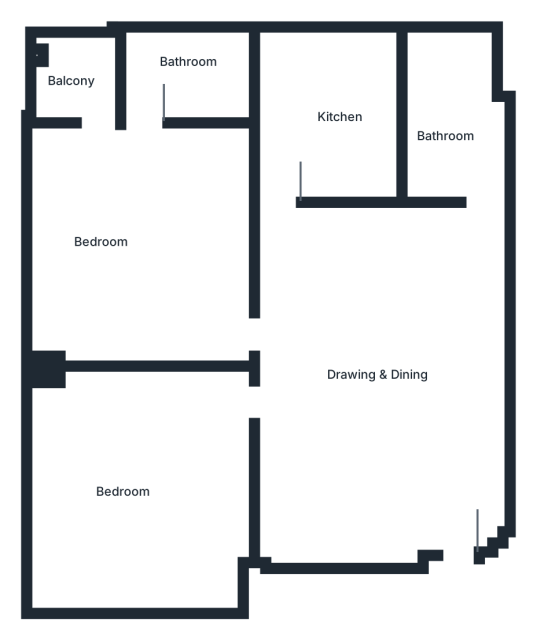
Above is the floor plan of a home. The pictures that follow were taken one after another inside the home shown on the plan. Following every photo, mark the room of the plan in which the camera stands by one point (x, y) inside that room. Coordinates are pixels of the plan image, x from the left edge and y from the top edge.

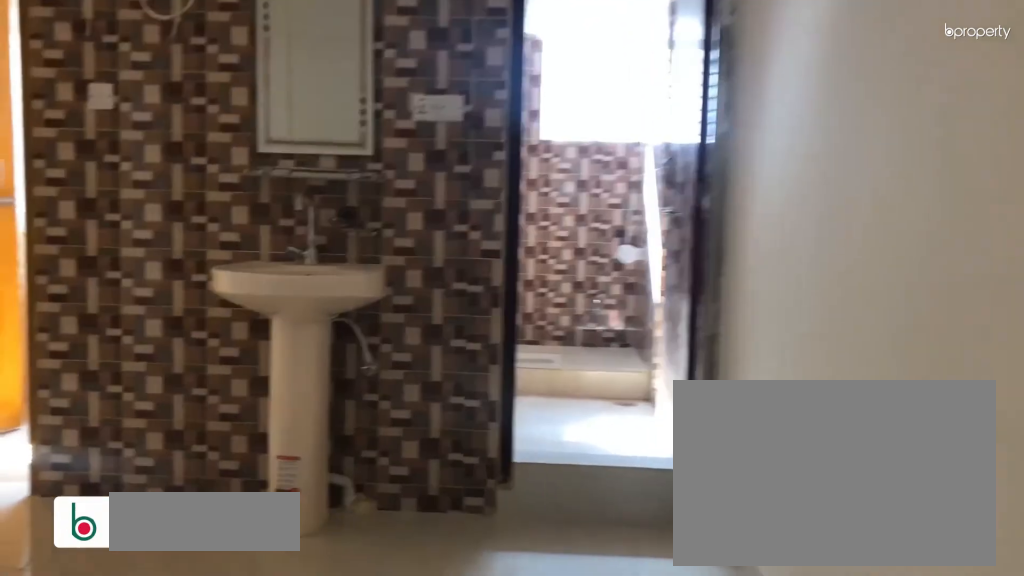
(394, 356)
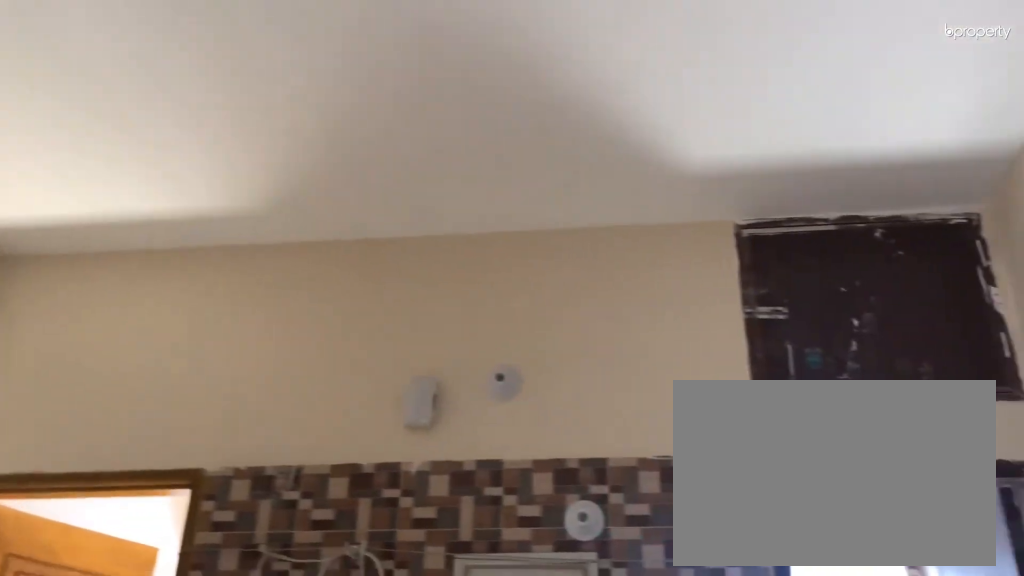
(394, 356)
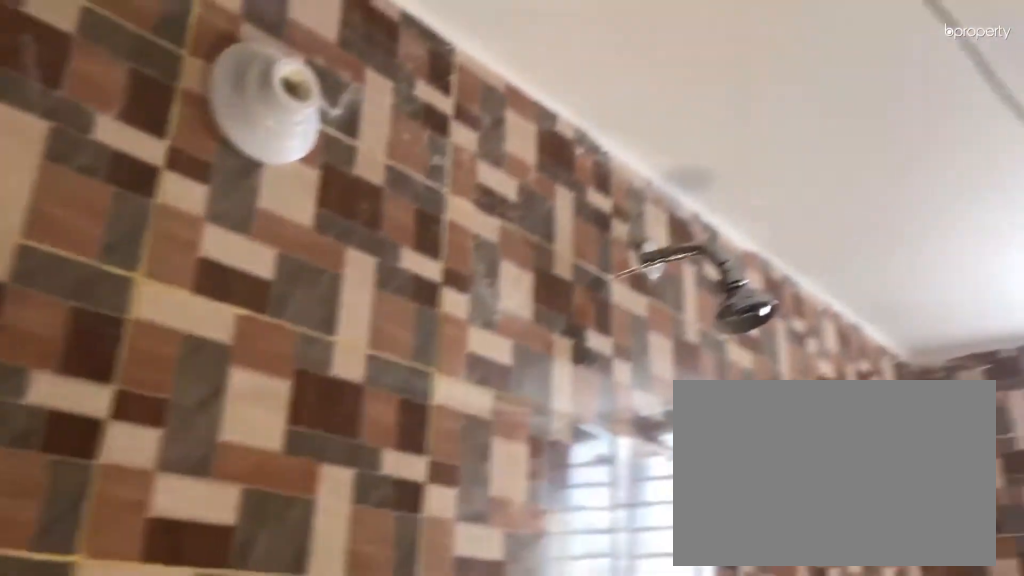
(460, 145)
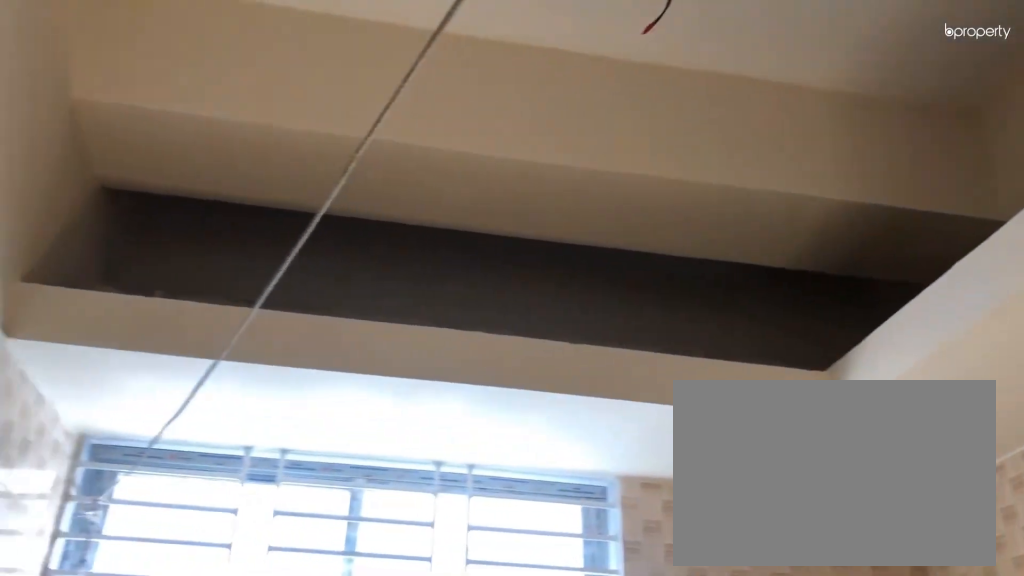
(329, 122)
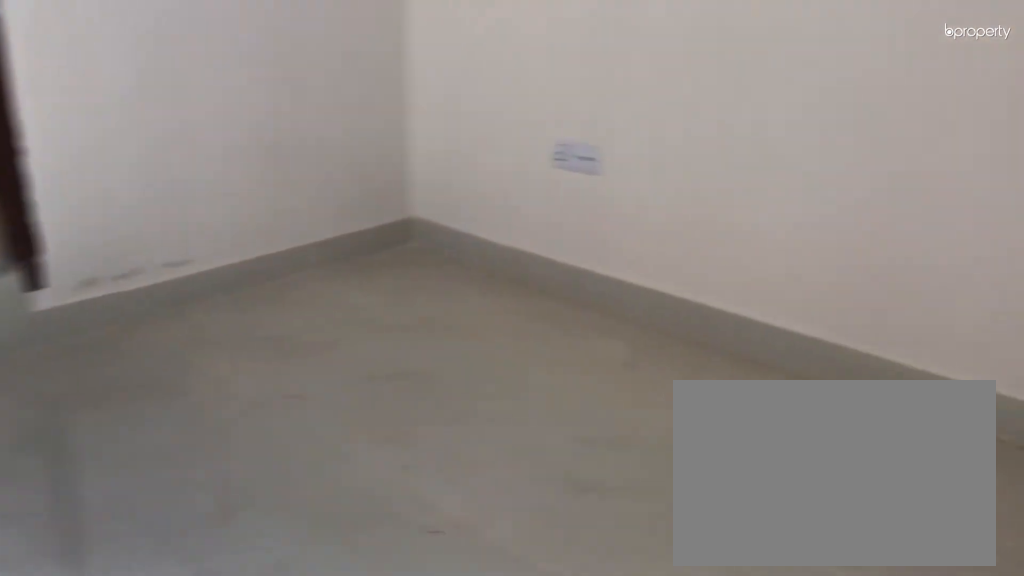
(145, 212)
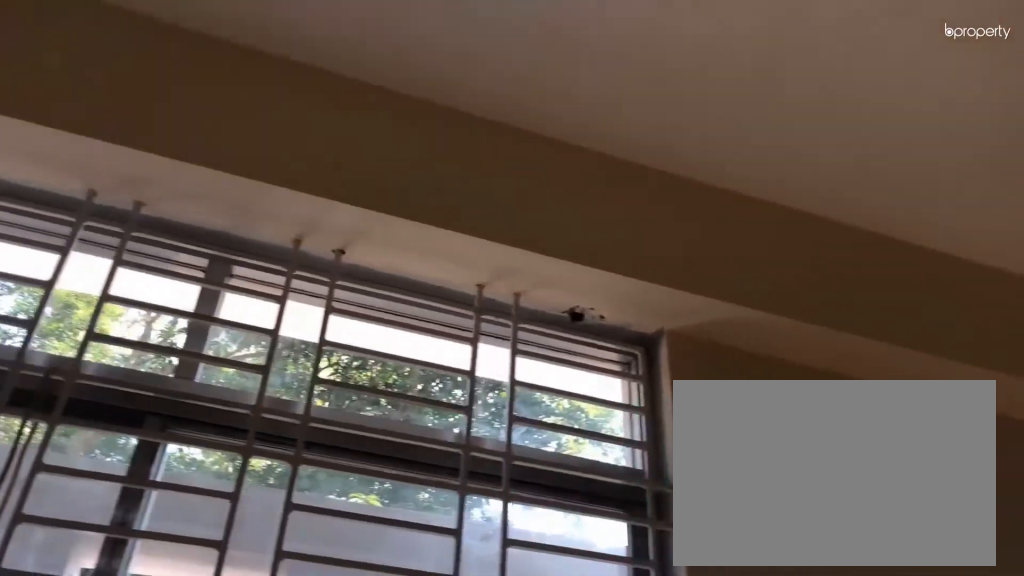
(148, 221)
